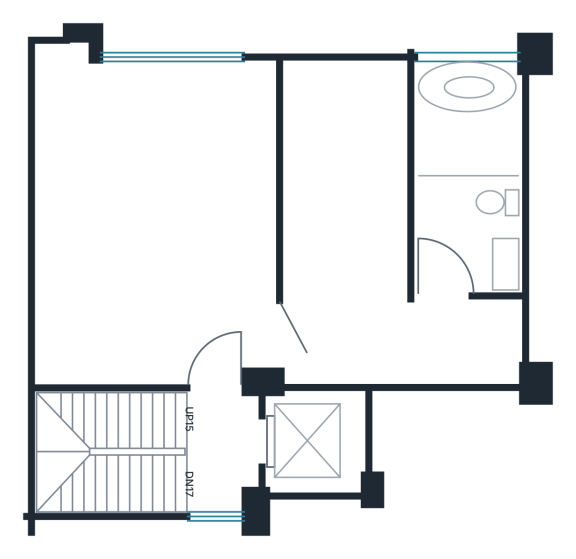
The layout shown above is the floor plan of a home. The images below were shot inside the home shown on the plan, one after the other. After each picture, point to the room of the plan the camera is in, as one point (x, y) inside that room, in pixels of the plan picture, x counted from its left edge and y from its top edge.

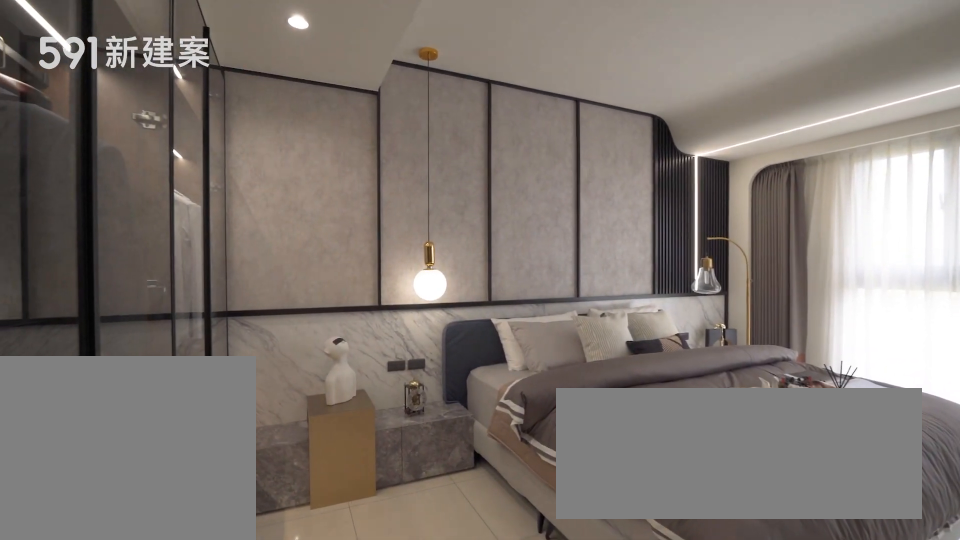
(236, 229)
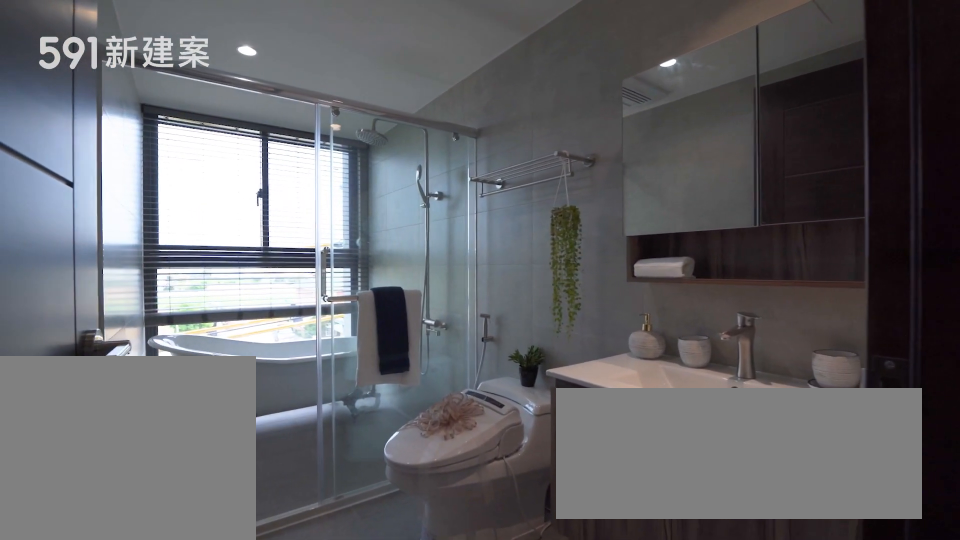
(468, 174)
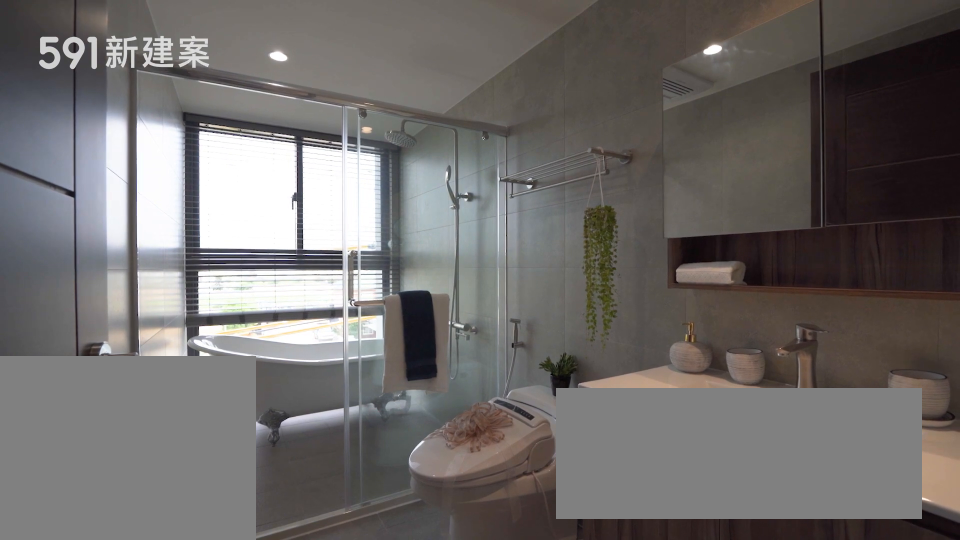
(468, 174)
